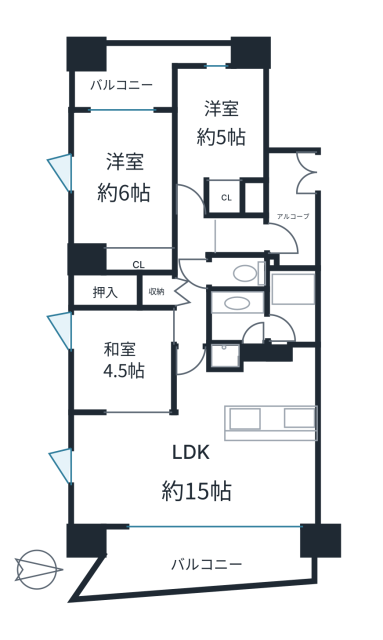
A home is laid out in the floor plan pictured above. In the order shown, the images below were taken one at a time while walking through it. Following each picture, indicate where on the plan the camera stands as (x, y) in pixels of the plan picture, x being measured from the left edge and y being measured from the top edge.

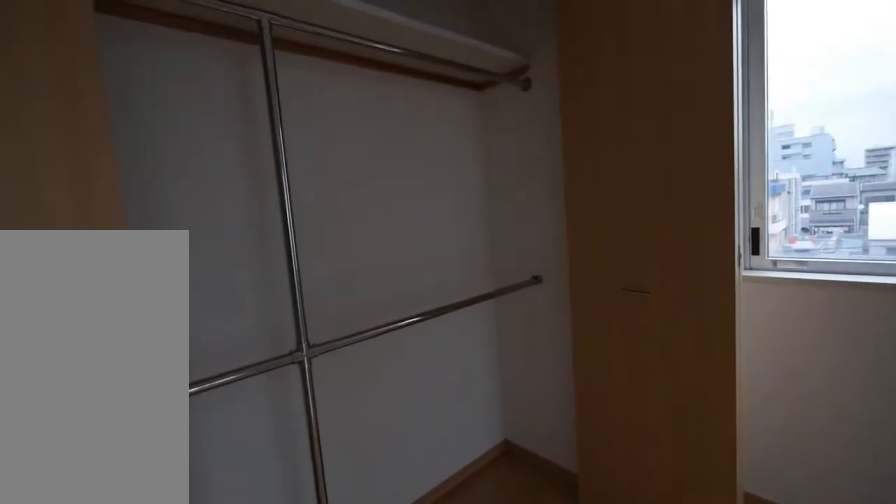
(110, 210)
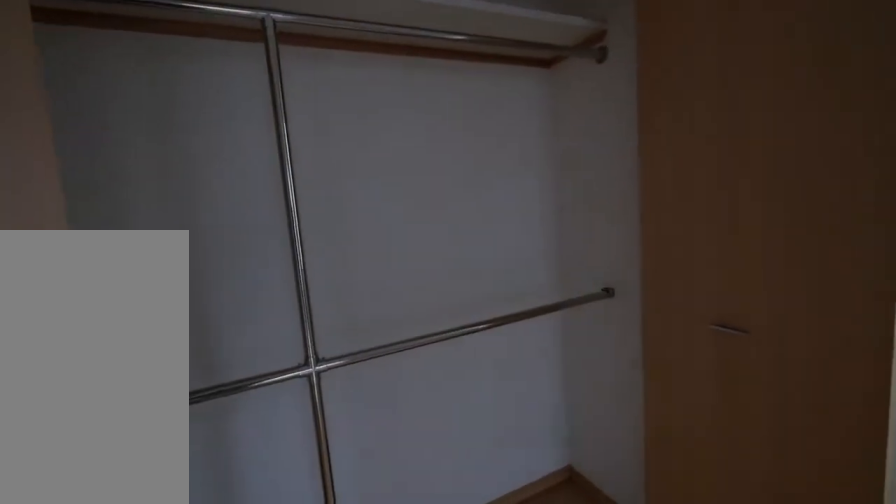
(110, 210)
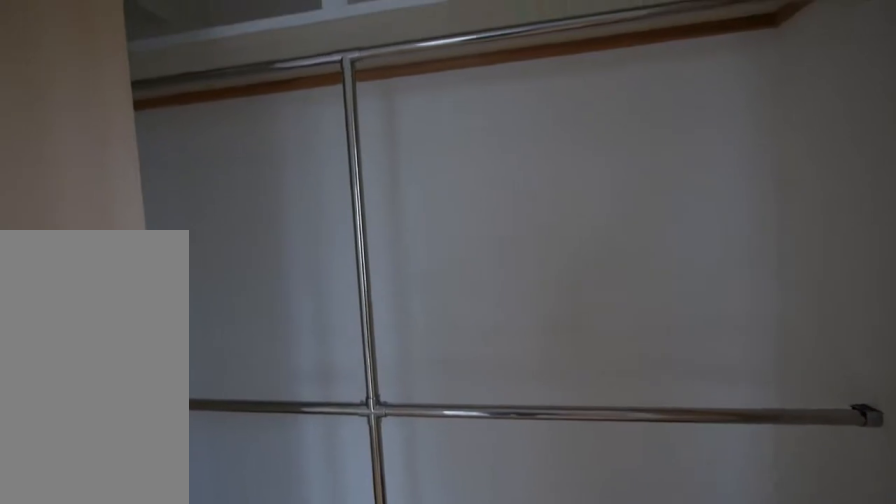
(110, 210)
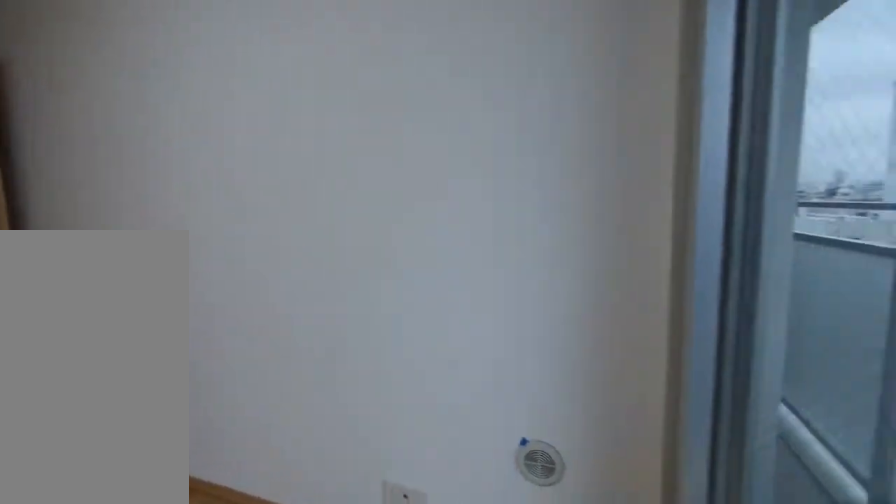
(225, 119)
